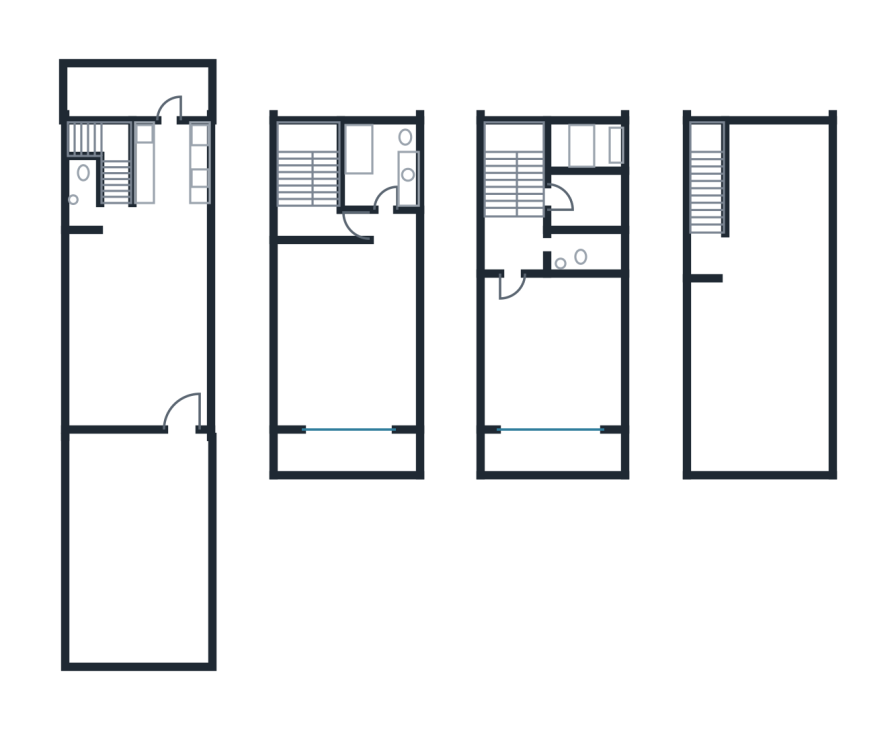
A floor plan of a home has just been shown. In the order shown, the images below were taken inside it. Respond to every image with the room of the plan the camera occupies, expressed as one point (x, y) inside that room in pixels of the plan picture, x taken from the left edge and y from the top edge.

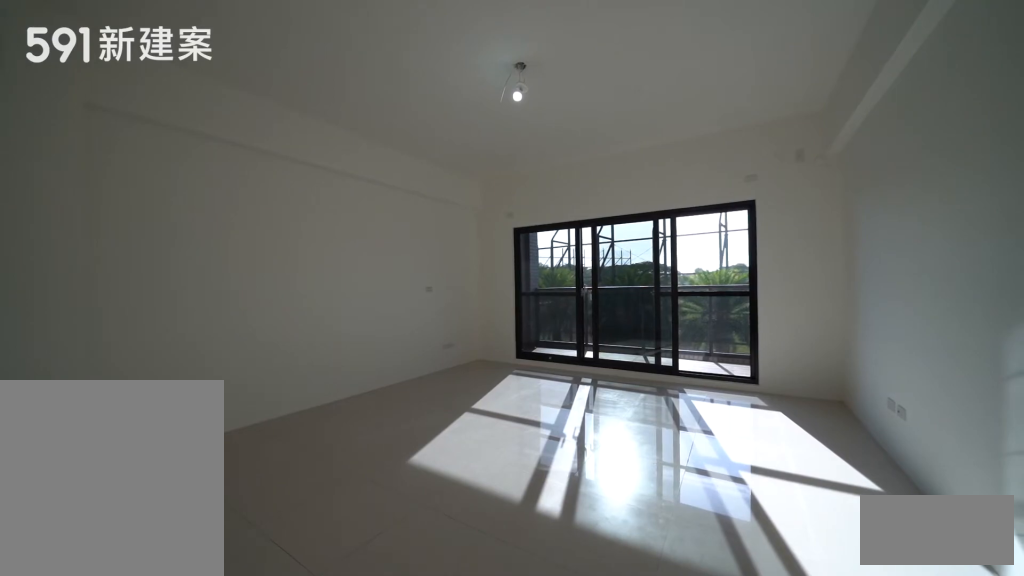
(555, 358)
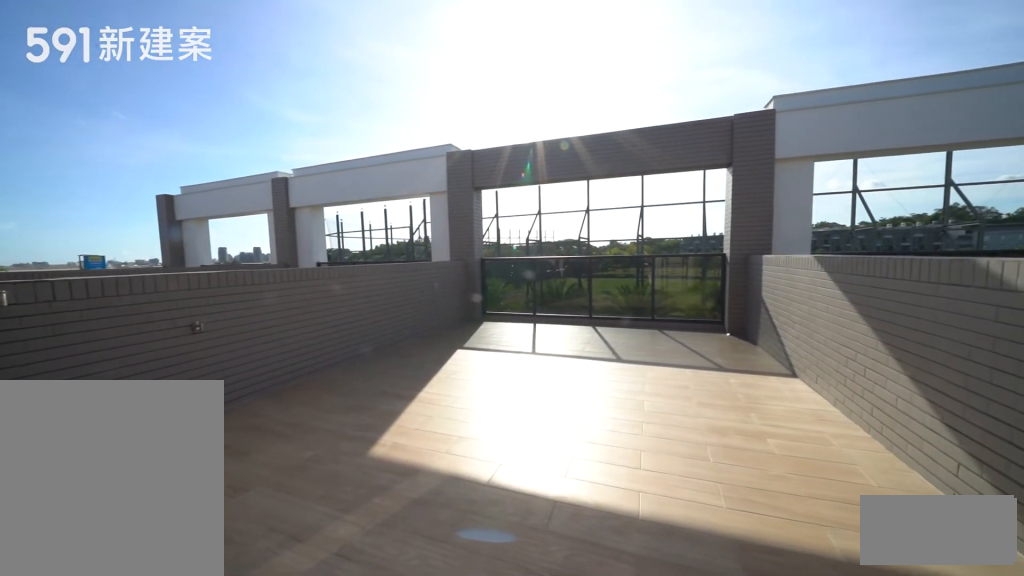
(765, 317)
